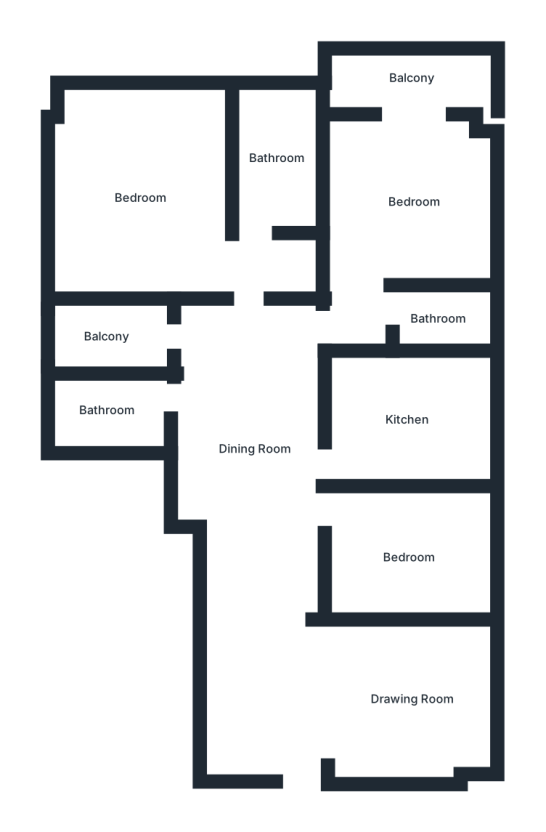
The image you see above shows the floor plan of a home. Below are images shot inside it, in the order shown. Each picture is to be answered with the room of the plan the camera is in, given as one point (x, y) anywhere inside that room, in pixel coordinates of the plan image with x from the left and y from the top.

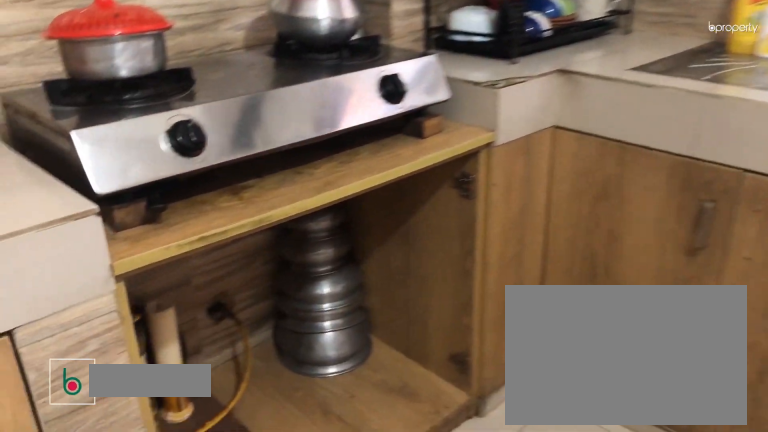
(404, 418)
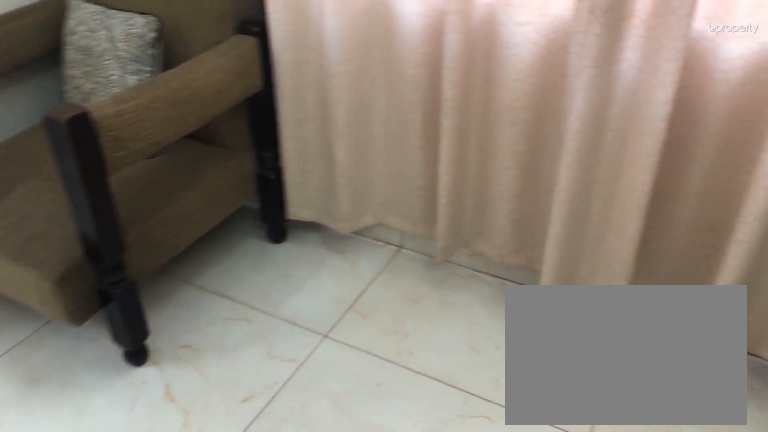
(410, 205)
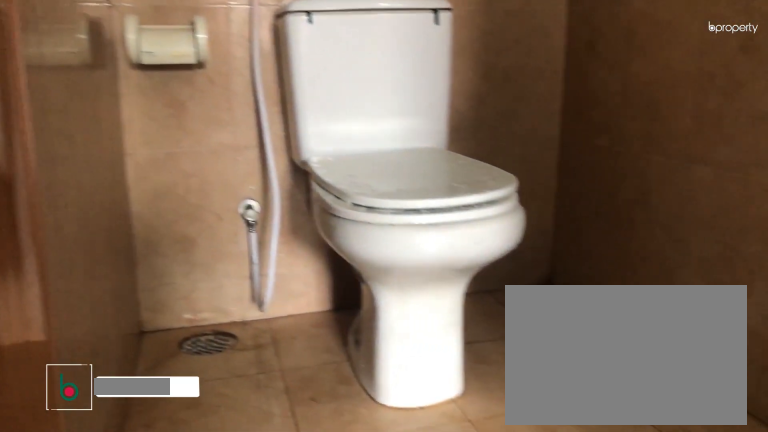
(440, 320)
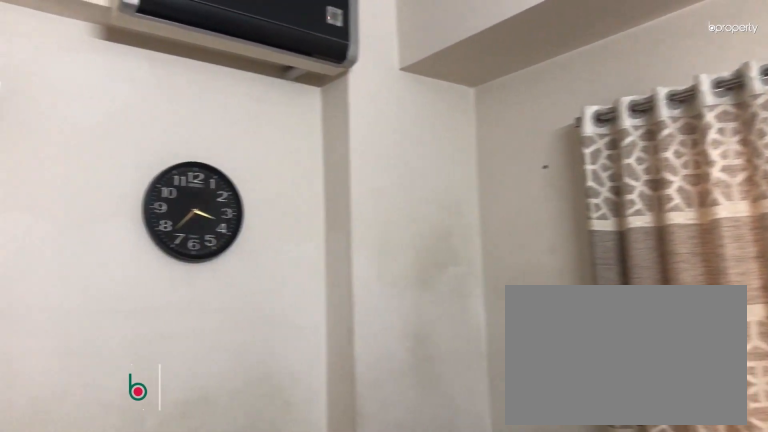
(137, 200)
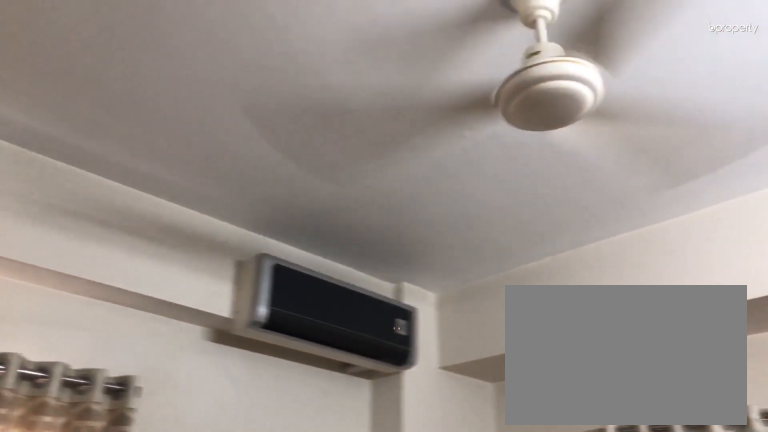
(137, 200)
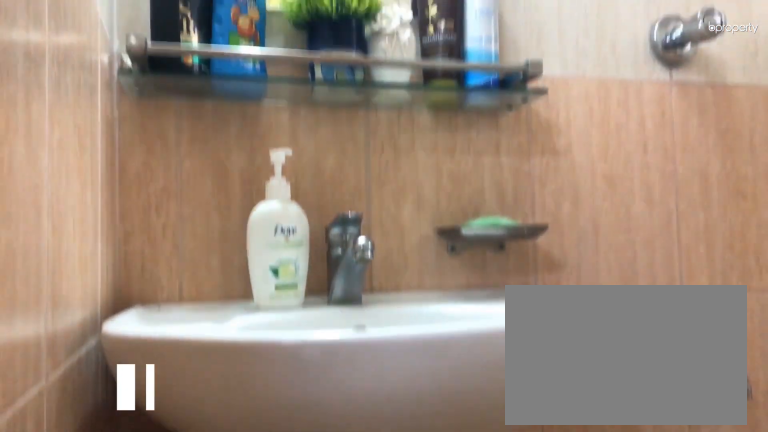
(103, 411)
